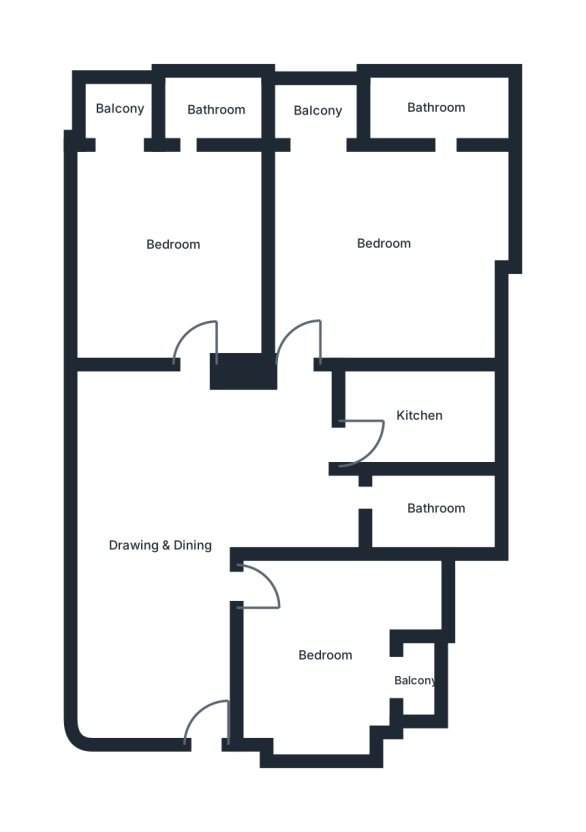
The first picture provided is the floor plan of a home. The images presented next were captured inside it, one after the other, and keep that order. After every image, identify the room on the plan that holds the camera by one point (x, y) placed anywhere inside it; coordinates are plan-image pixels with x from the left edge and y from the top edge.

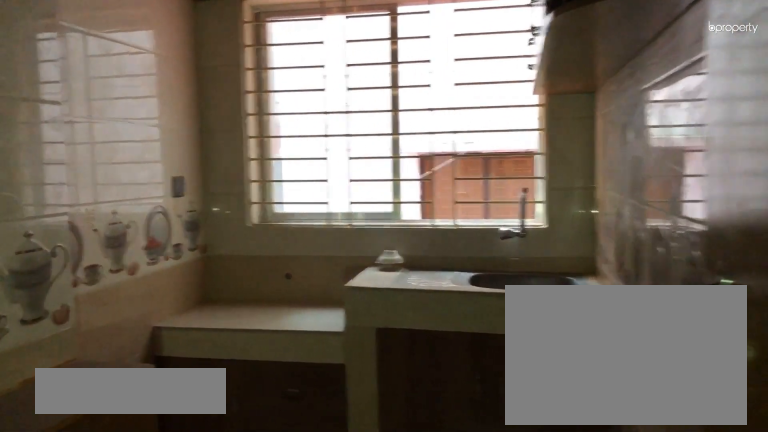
(420, 416)
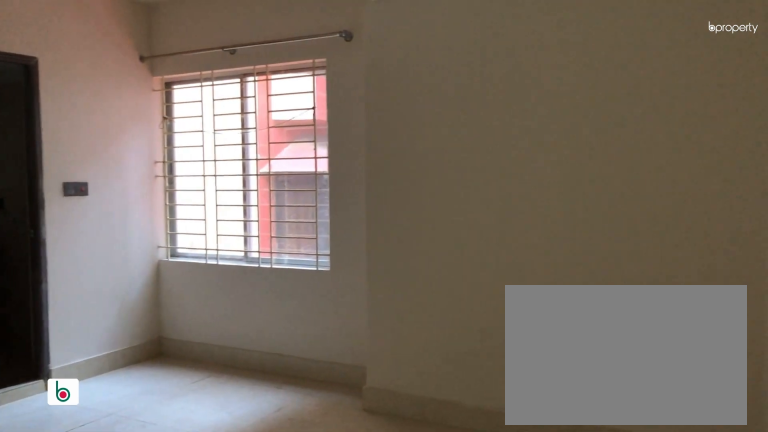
(387, 244)
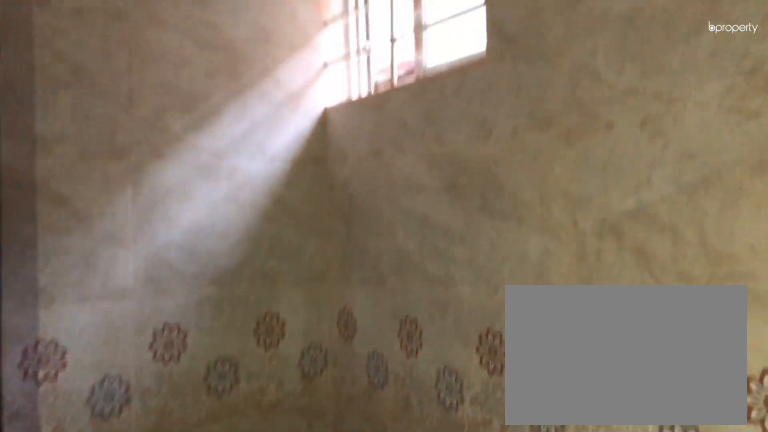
(440, 113)
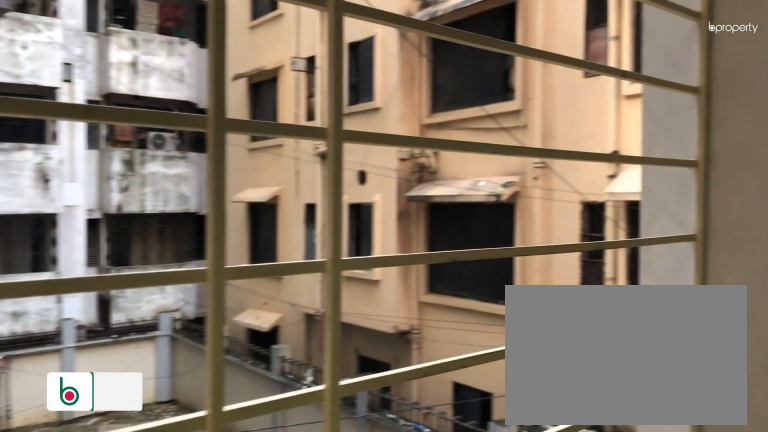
(320, 109)
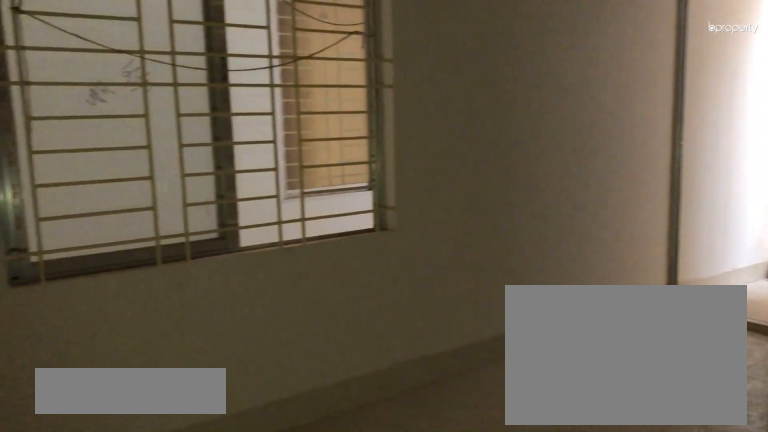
(178, 244)
